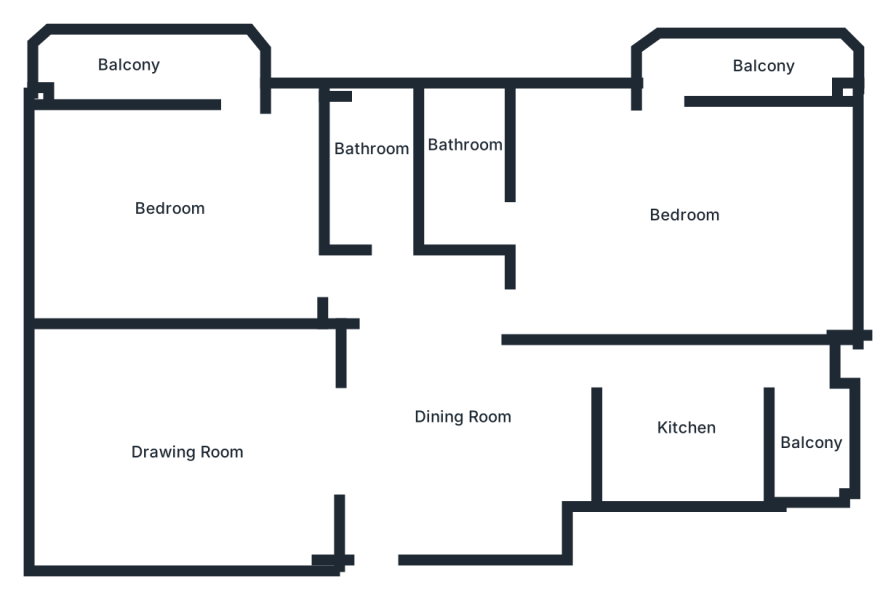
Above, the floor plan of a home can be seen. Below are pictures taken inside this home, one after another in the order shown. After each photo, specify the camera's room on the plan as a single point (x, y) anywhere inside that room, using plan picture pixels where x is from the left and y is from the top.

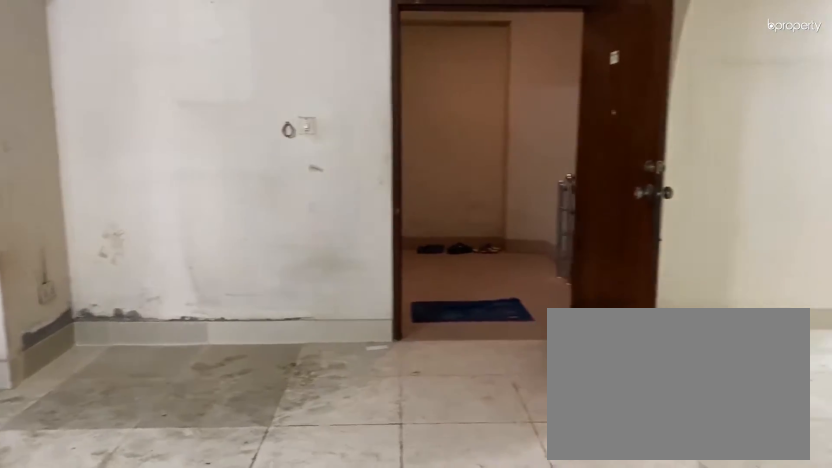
(454, 404)
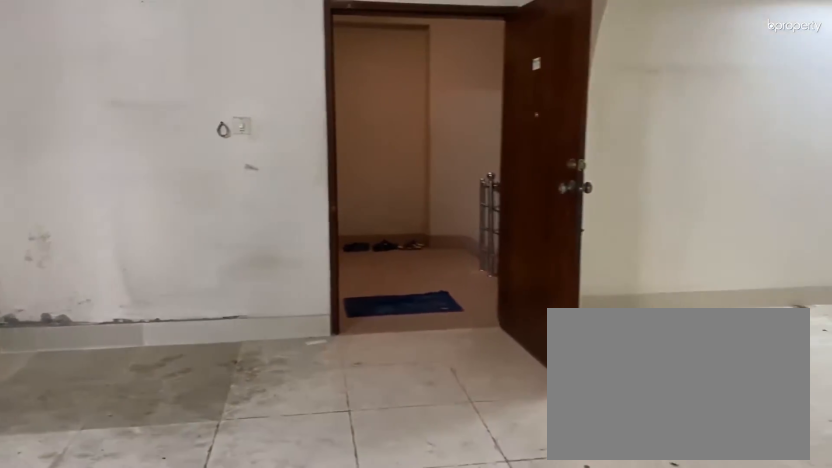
(454, 404)
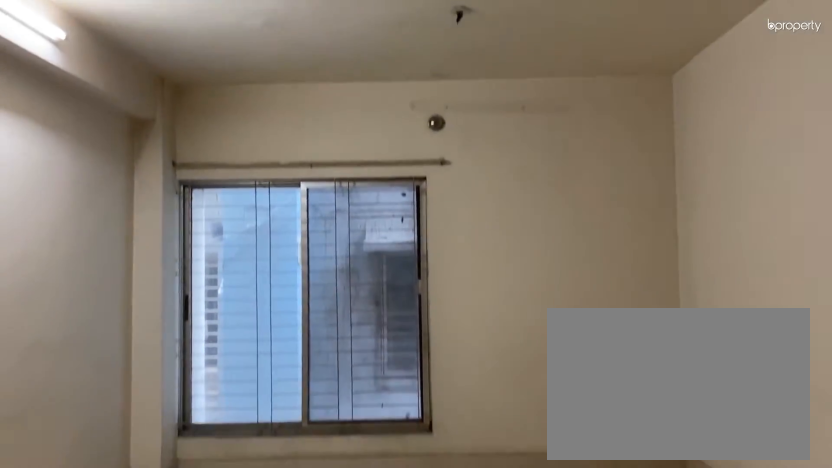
(177, 439)
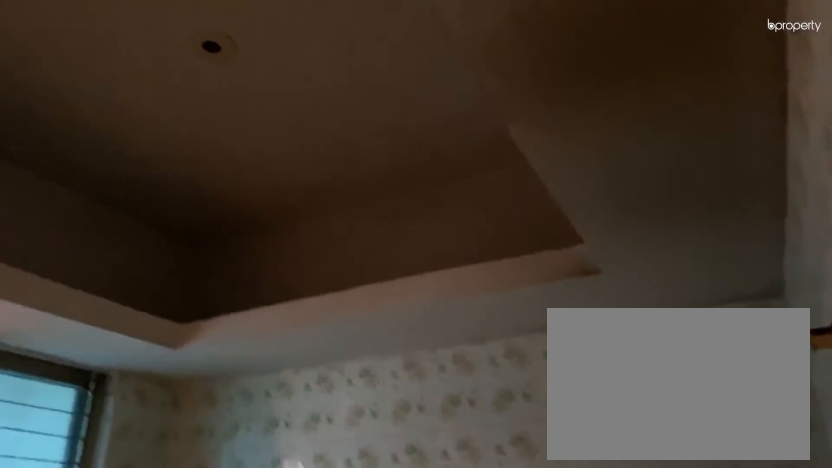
(679, 426)
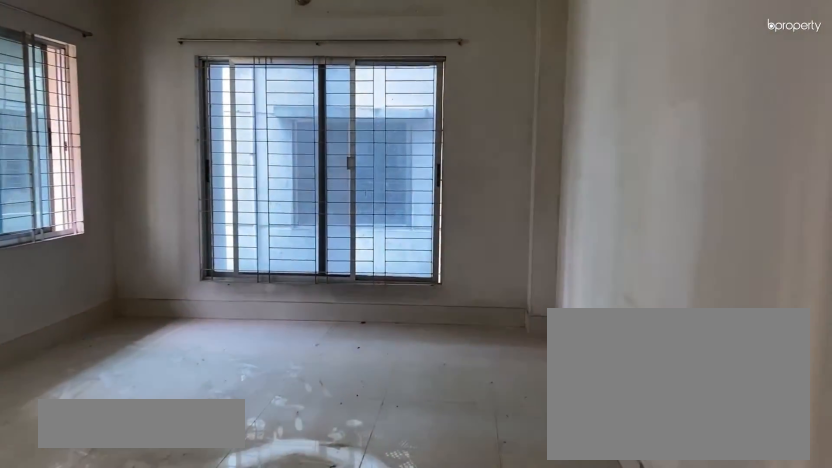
(685, 204)
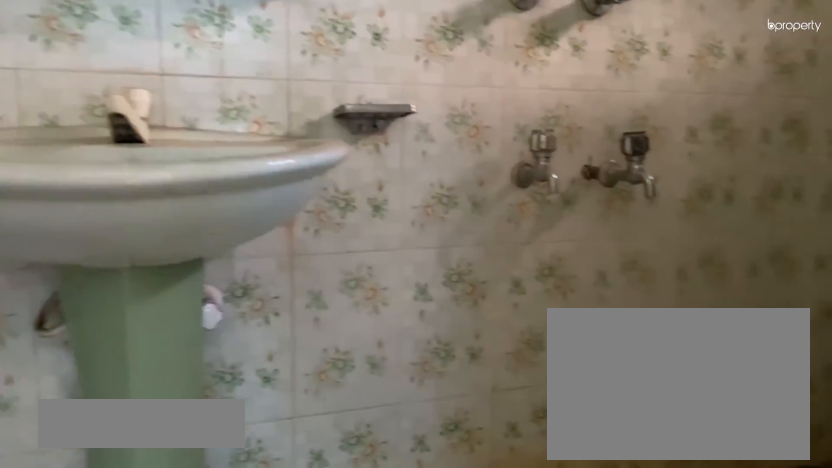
(461, 155)
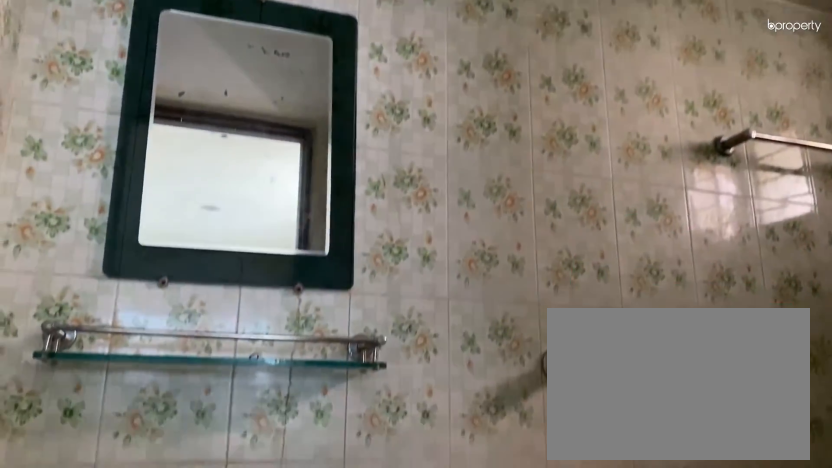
(461, 155)
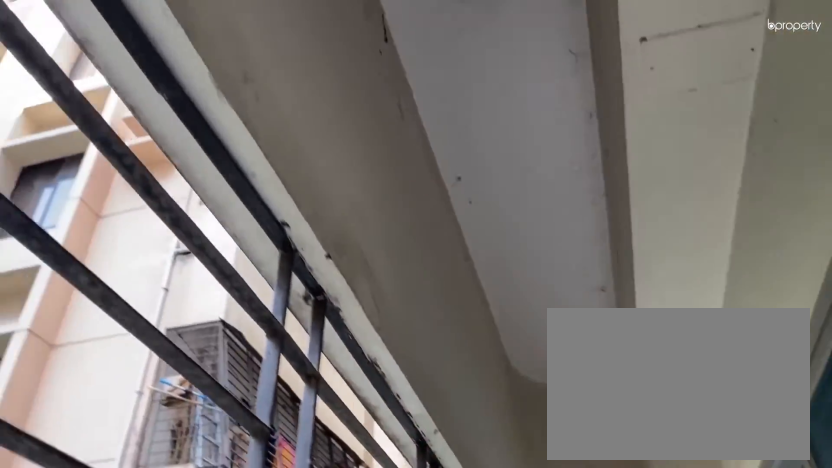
(734, 60)
